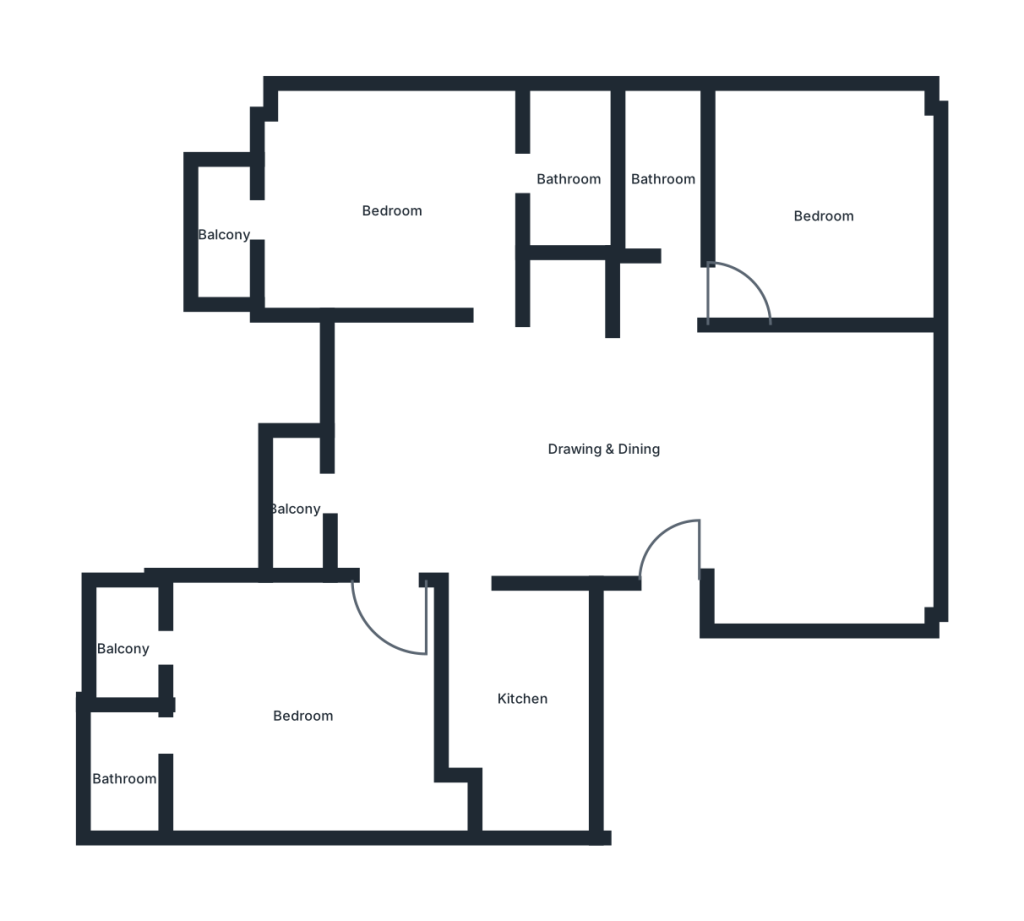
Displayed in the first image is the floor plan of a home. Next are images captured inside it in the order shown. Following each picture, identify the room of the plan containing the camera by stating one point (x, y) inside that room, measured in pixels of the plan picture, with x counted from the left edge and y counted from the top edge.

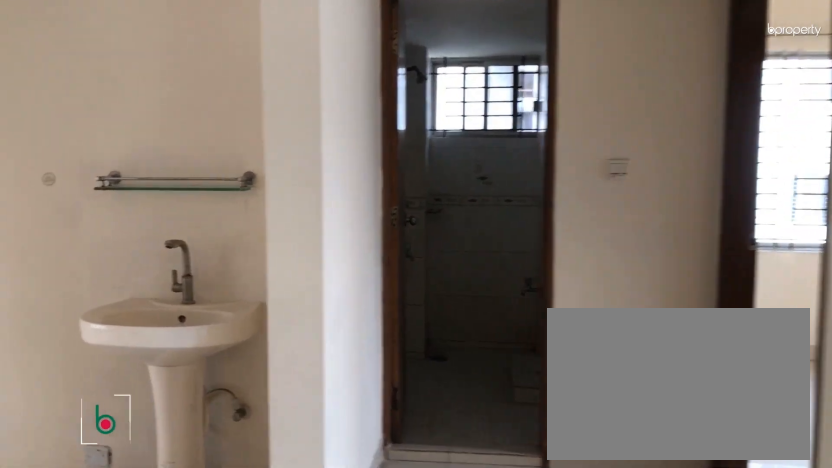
(606, 453)
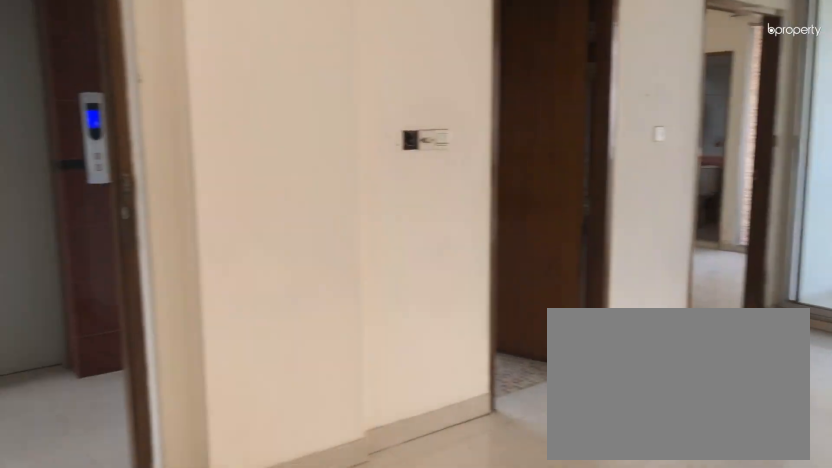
(606, 453)
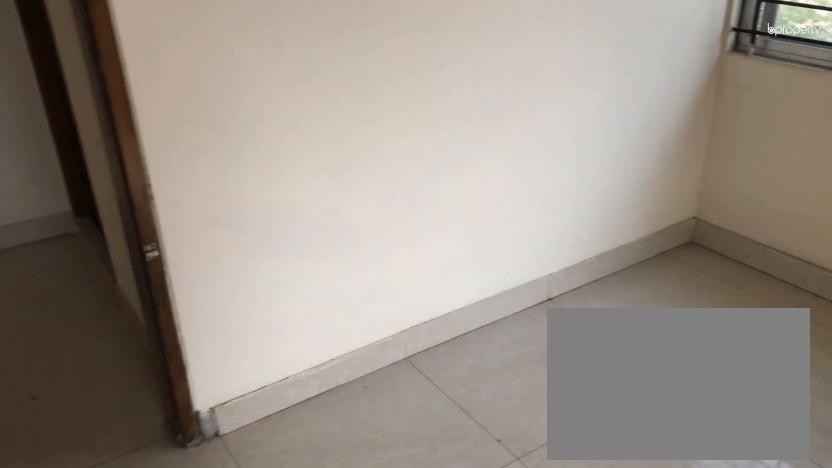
(826, 215)
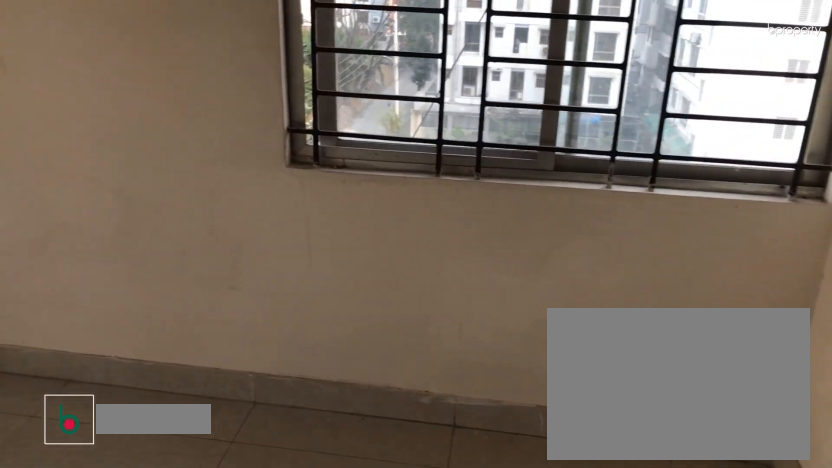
(394, 210)
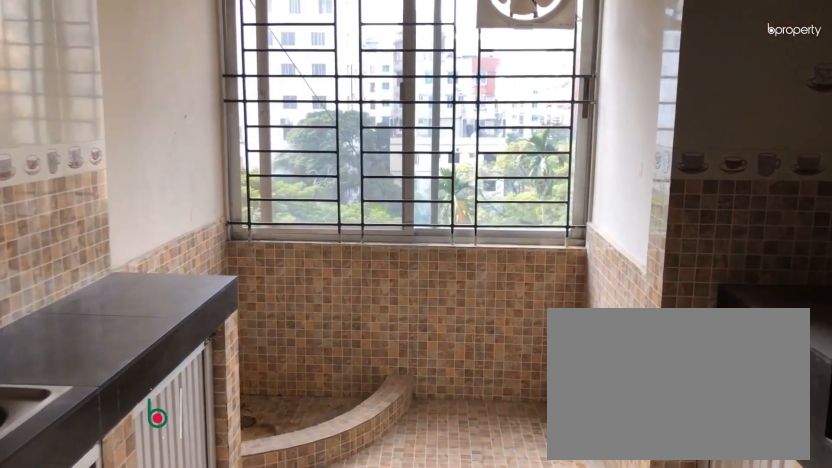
(521, 699)
